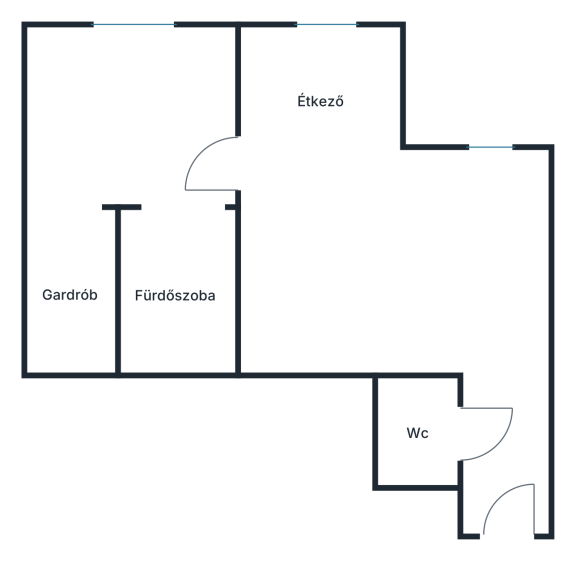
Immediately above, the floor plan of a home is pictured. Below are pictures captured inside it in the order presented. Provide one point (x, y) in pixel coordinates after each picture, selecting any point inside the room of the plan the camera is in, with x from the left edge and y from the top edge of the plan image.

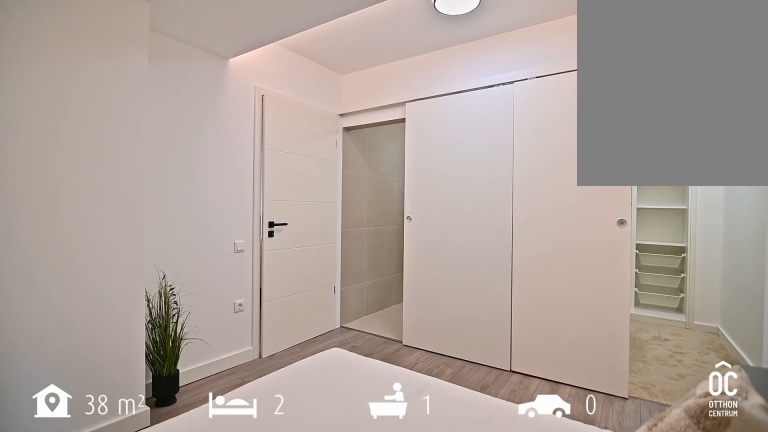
(134, 112)
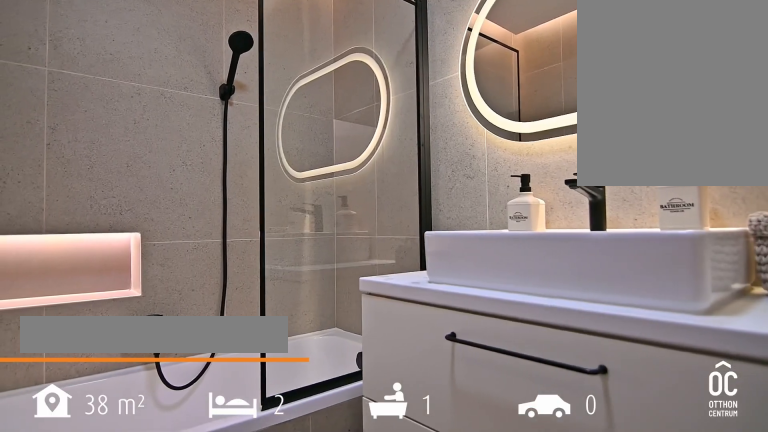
(173, 282)
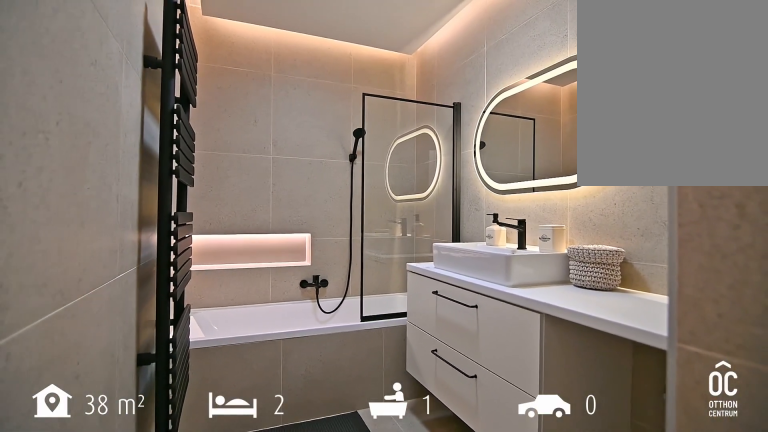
(173, 282)
